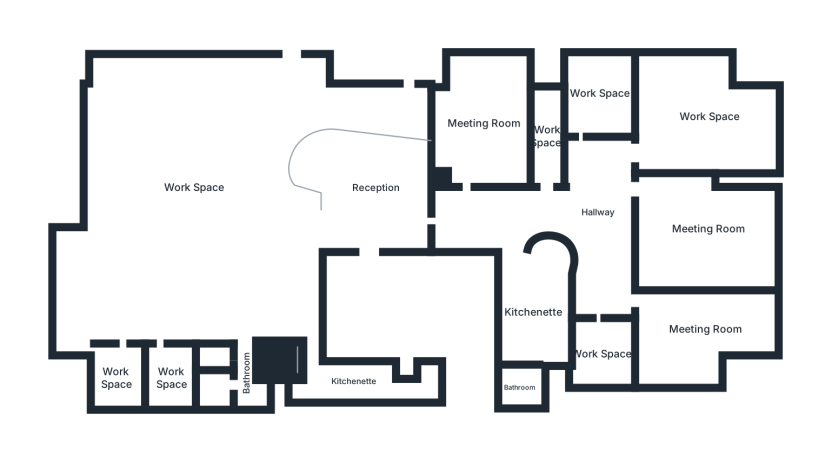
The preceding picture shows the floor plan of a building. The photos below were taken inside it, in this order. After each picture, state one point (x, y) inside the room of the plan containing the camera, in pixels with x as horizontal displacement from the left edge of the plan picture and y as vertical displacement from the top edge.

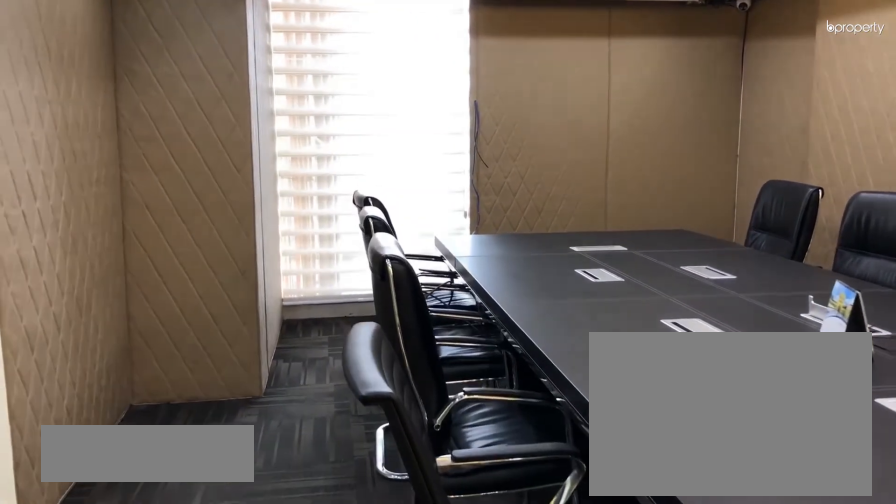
(485, 123)
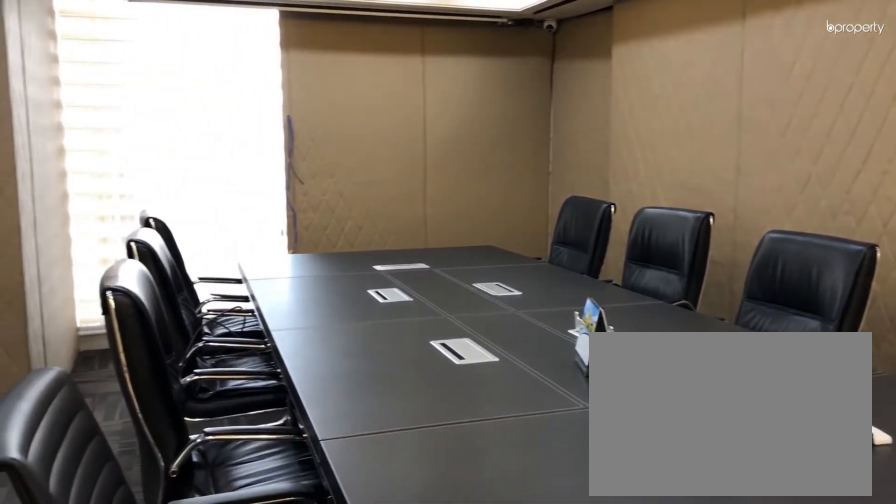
(486, 123)
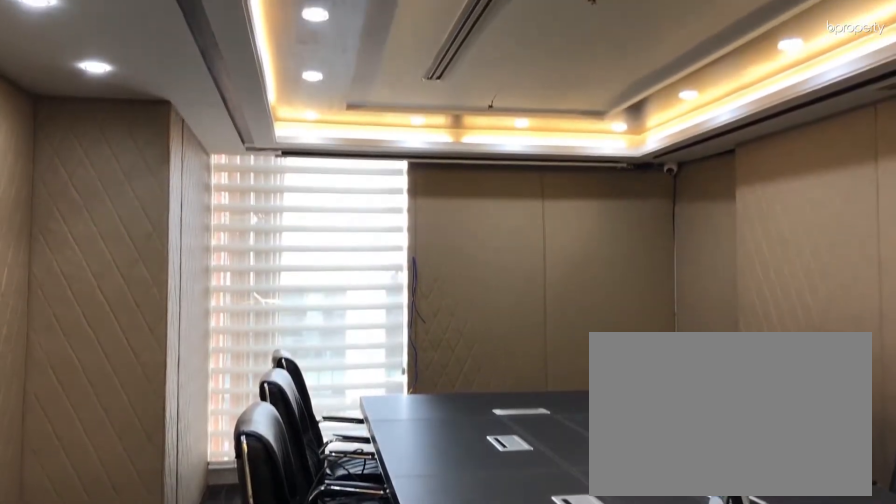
(486, 123)
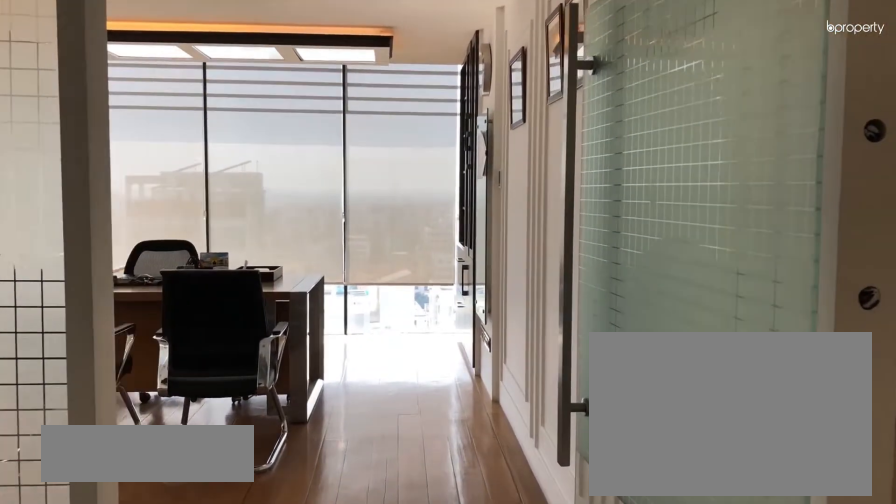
(591, 154)
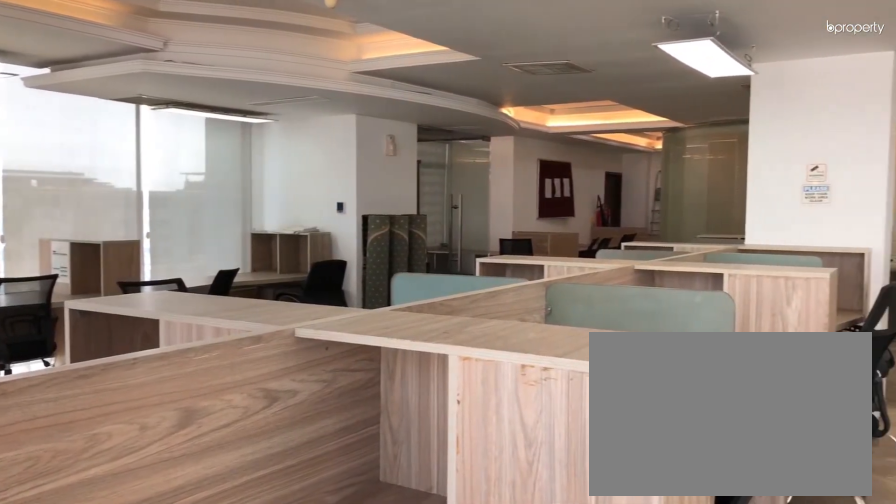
(194, 187)
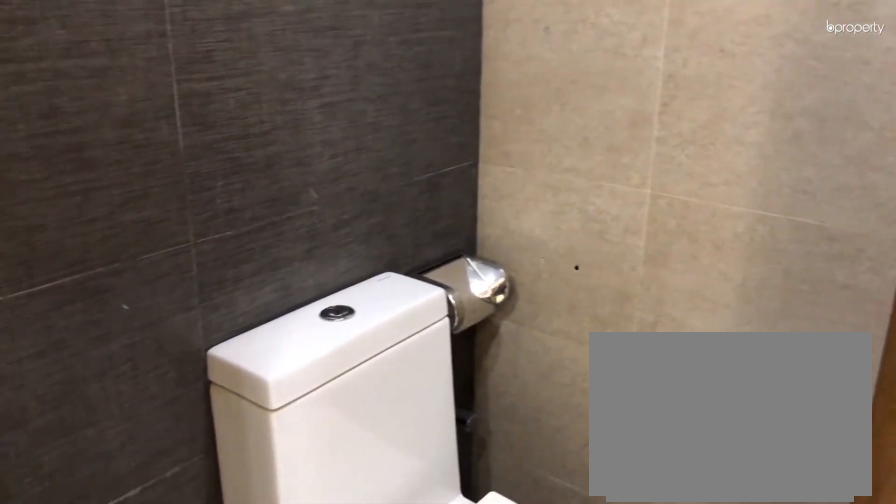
(215, 390)
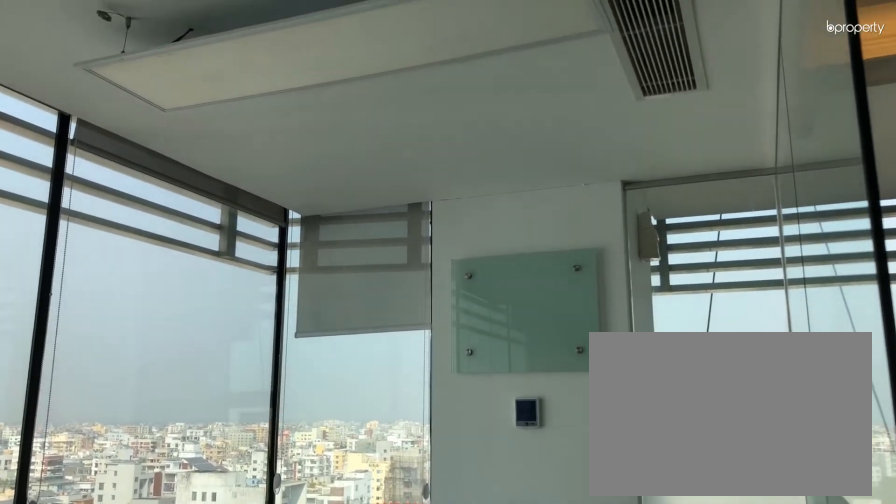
(116, 376)
